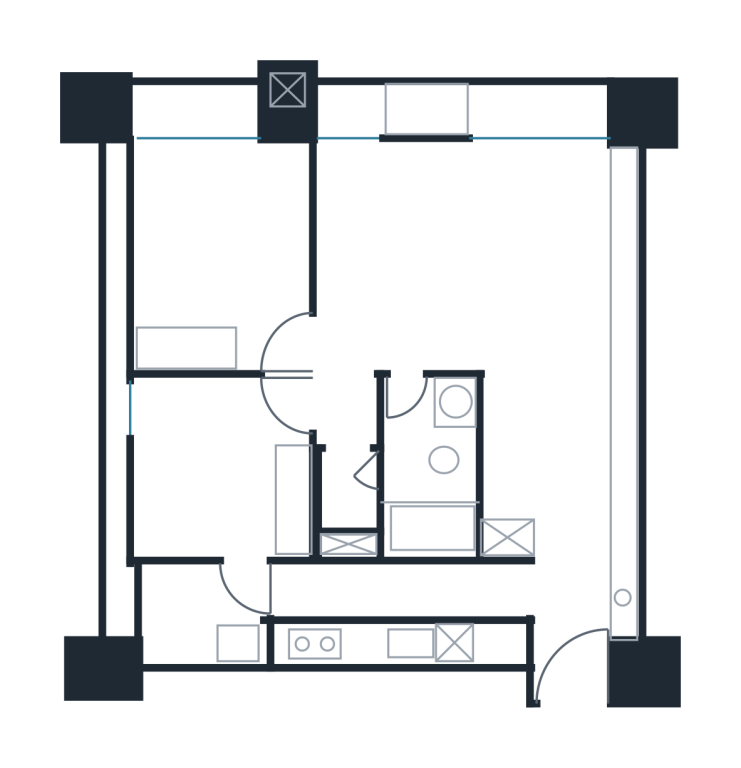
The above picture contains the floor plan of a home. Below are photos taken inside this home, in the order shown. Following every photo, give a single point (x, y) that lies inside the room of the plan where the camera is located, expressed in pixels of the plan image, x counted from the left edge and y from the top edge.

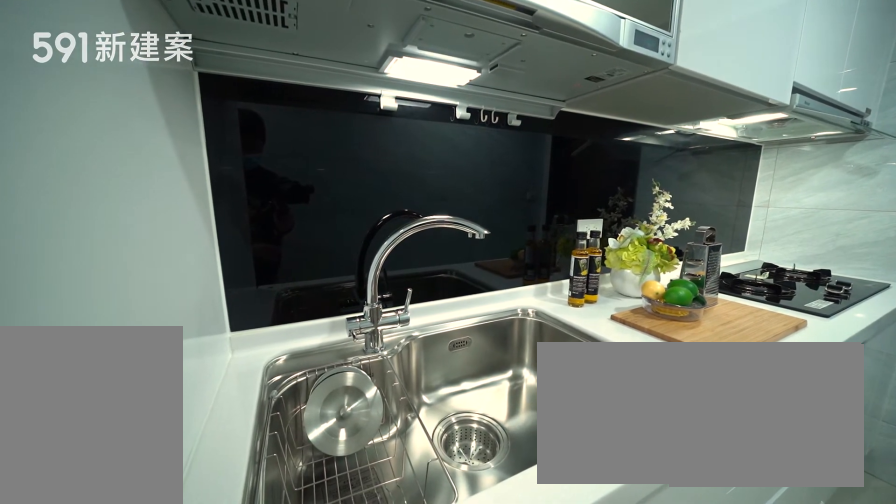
(393, 607)
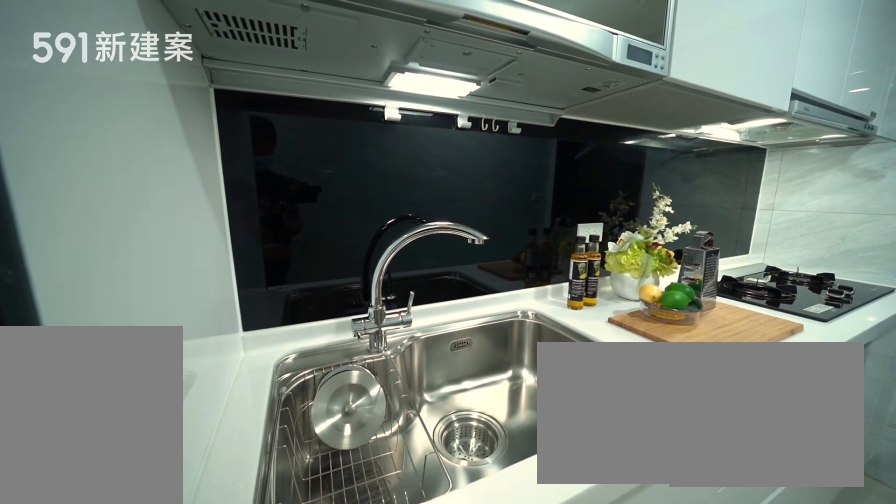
(393, 607)
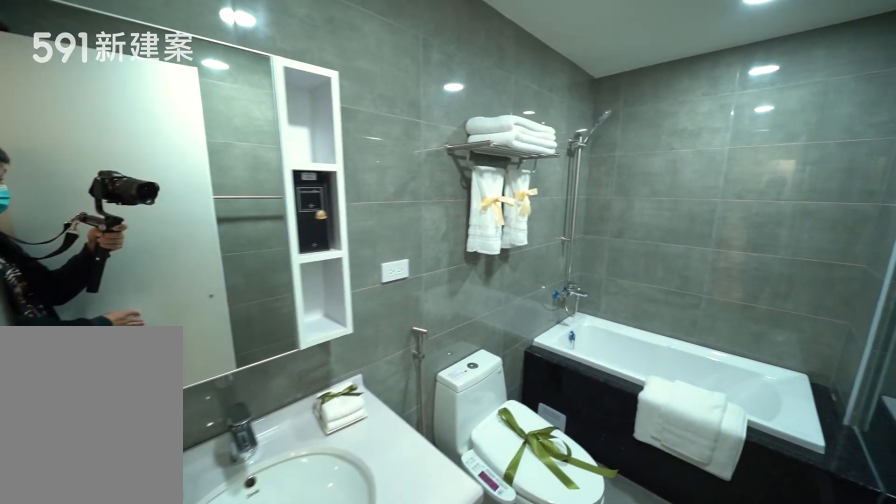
(425, 468)
